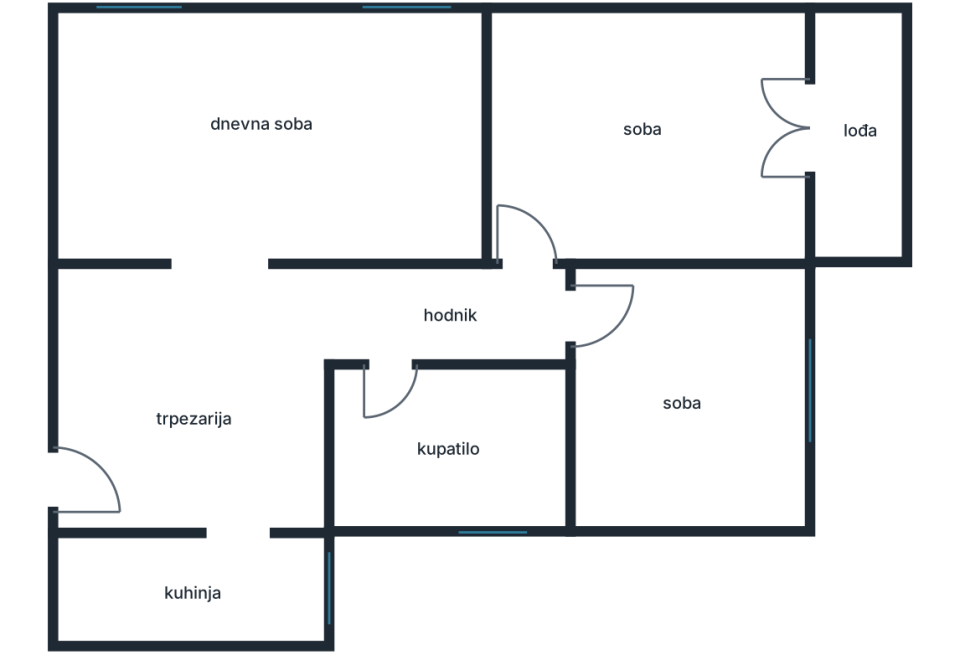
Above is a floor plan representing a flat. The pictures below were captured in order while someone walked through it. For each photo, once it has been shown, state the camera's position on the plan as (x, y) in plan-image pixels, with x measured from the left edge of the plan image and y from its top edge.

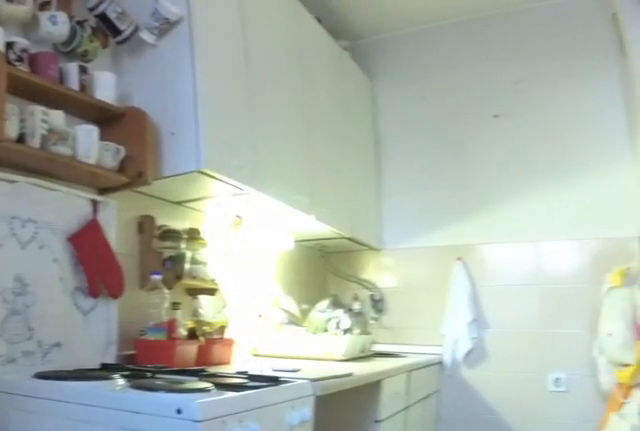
(257, 554)
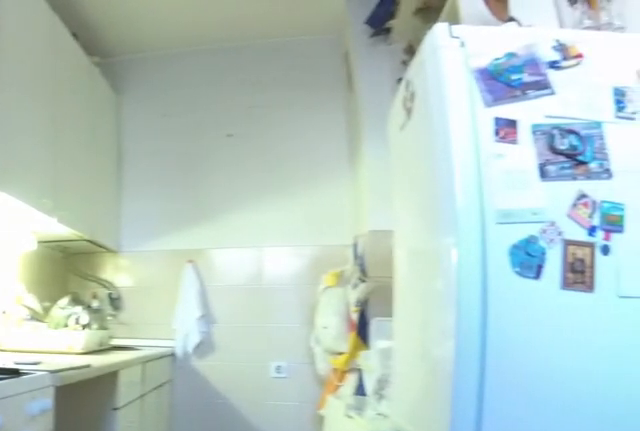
(262, 567)
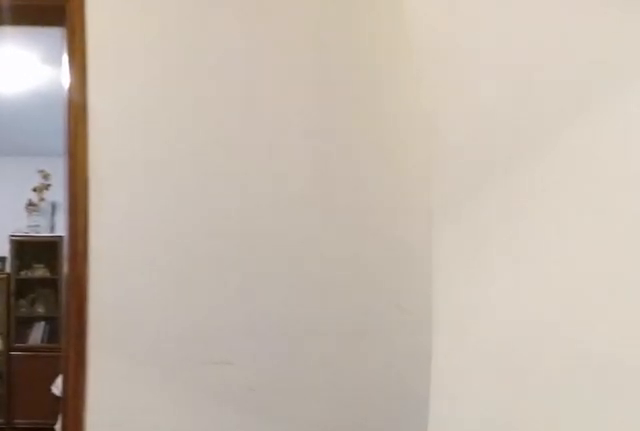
(252, 460)
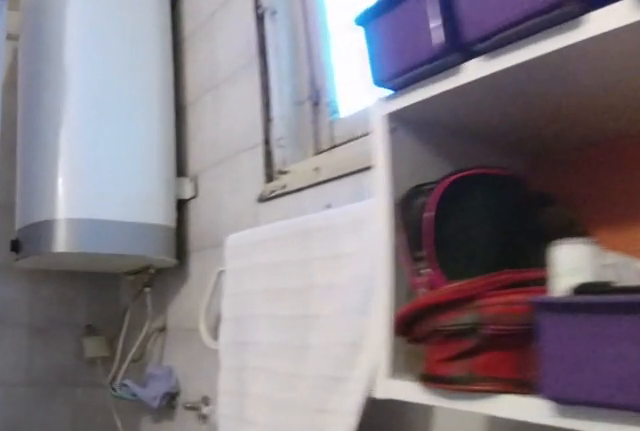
(412, 458)
